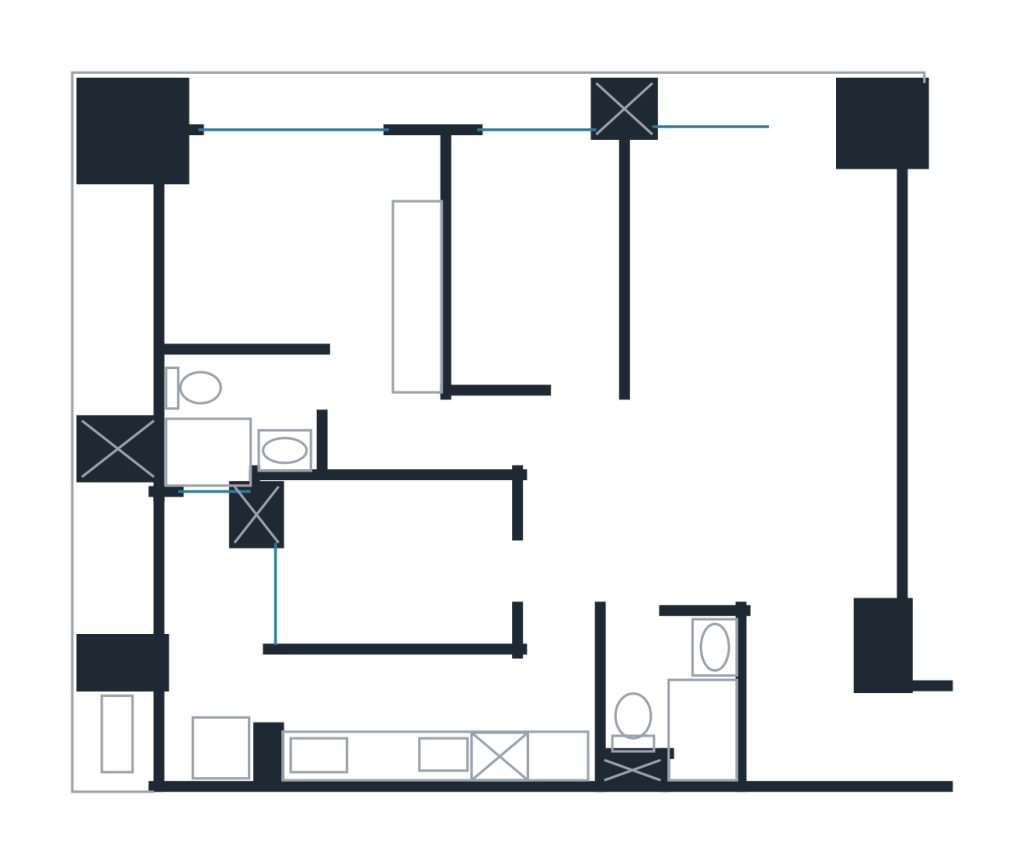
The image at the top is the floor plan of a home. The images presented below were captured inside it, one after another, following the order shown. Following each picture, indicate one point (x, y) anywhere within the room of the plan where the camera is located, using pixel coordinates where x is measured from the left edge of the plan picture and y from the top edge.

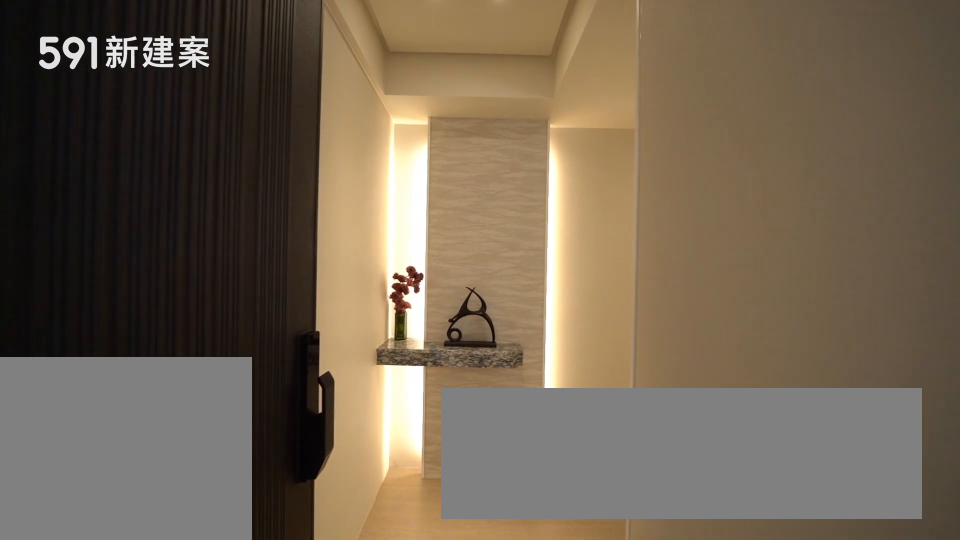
(905, 735)
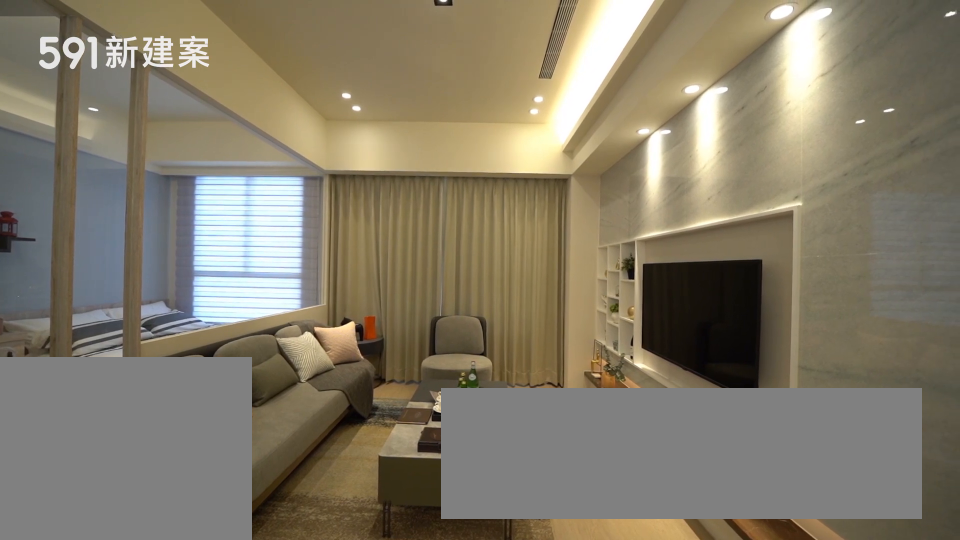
(759, 273)
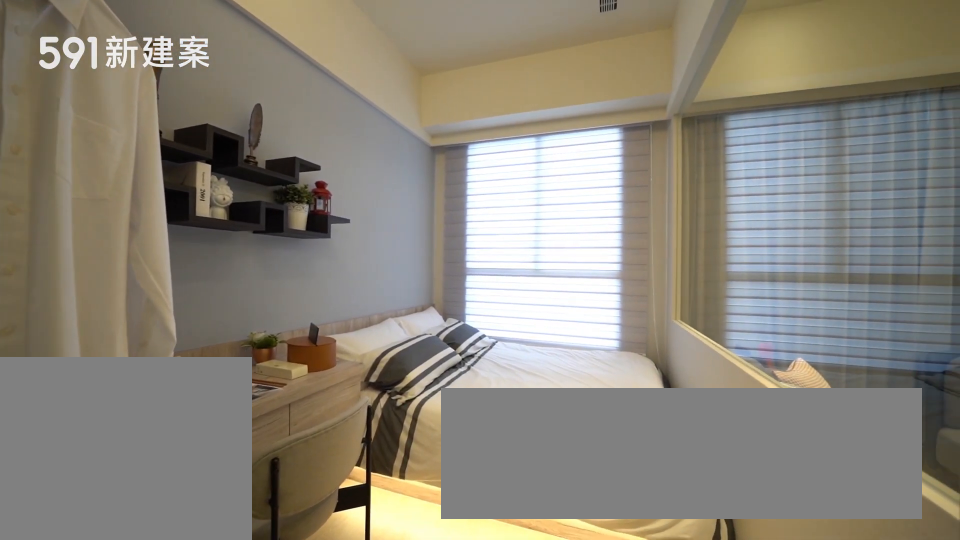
(532, 255)
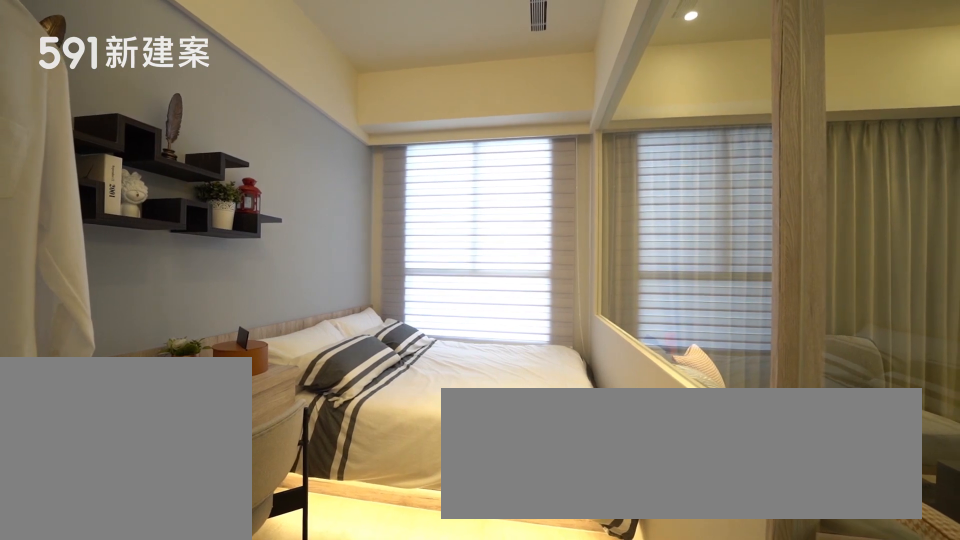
(532, 255)
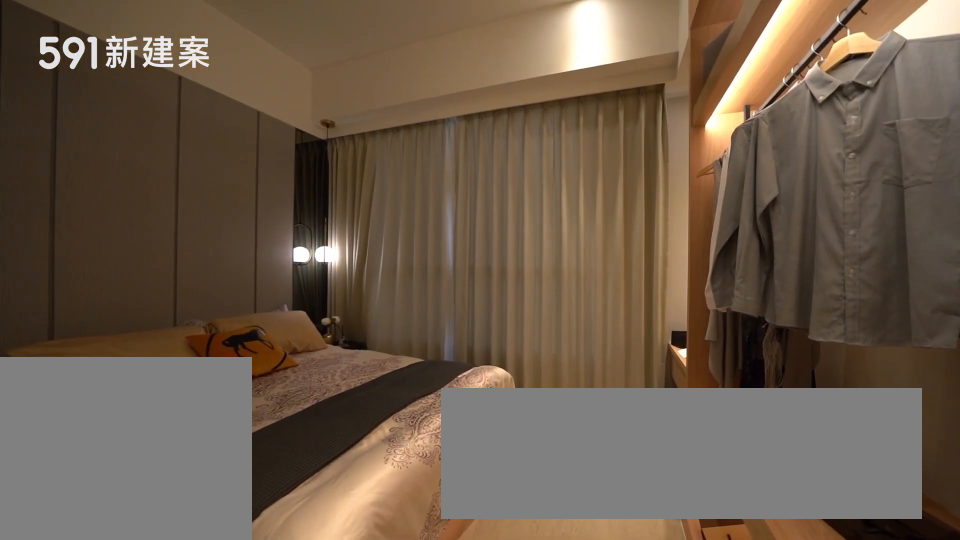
(317, 270)
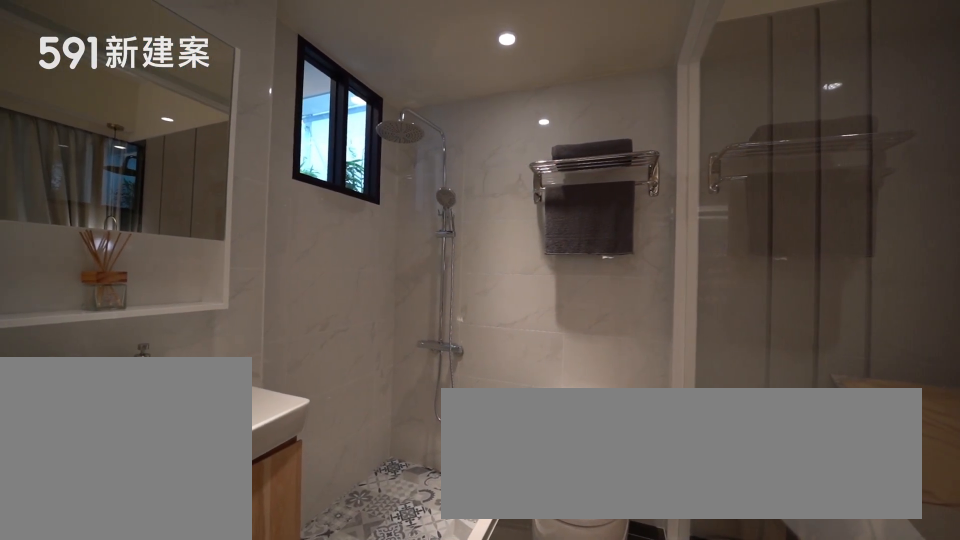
(232, 422)
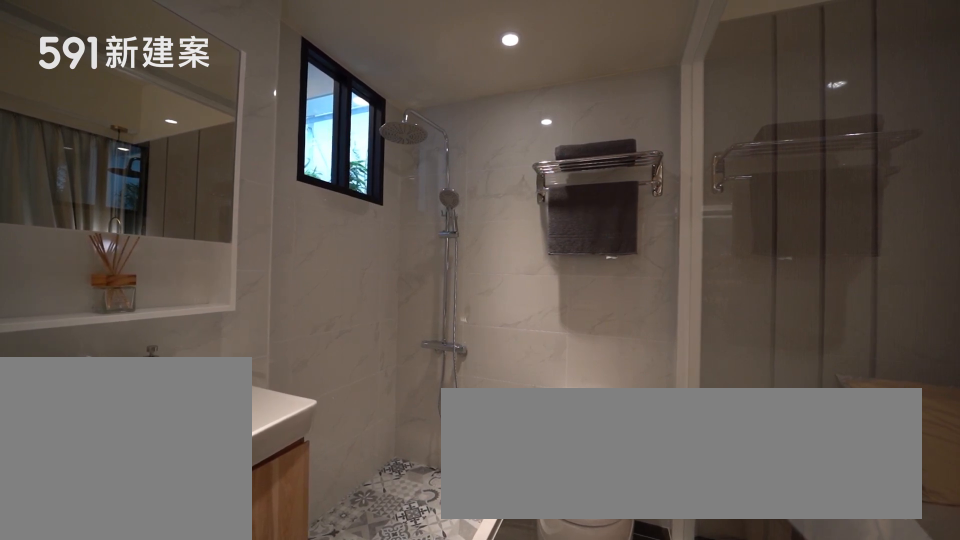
(232, 422)
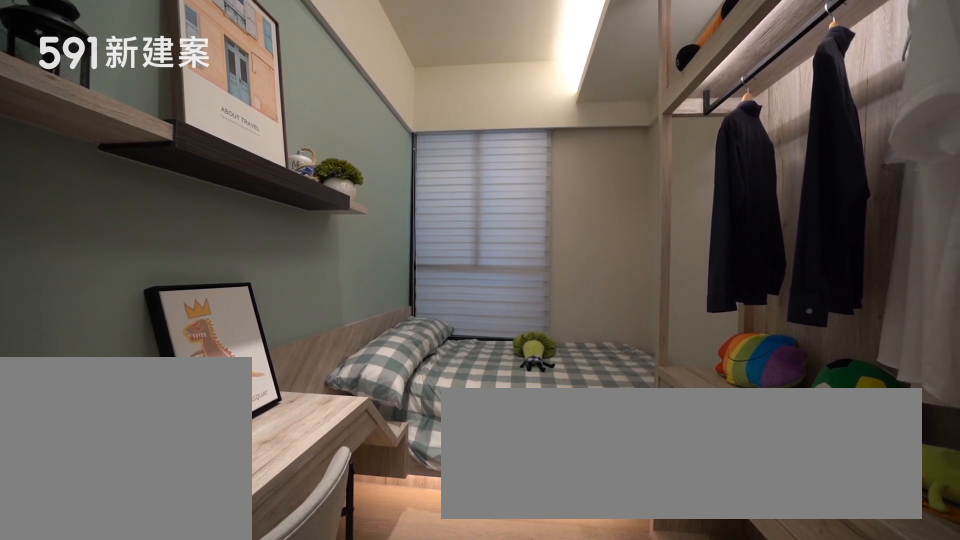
(389, 561)
